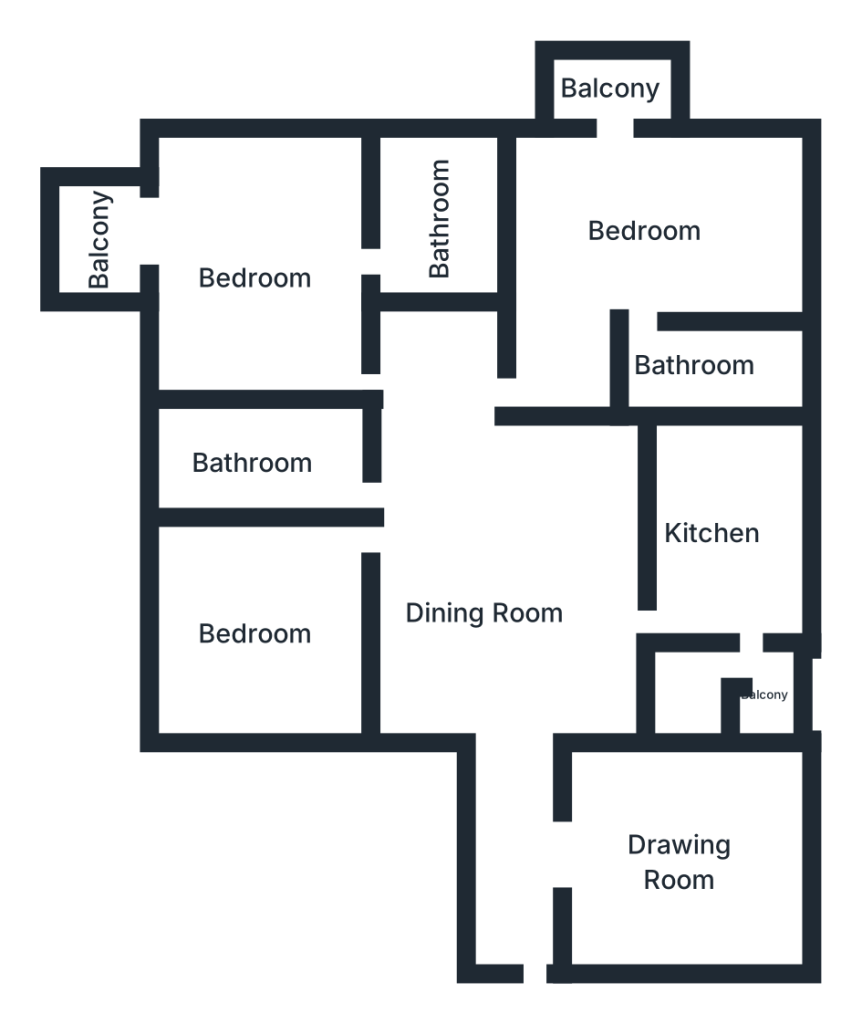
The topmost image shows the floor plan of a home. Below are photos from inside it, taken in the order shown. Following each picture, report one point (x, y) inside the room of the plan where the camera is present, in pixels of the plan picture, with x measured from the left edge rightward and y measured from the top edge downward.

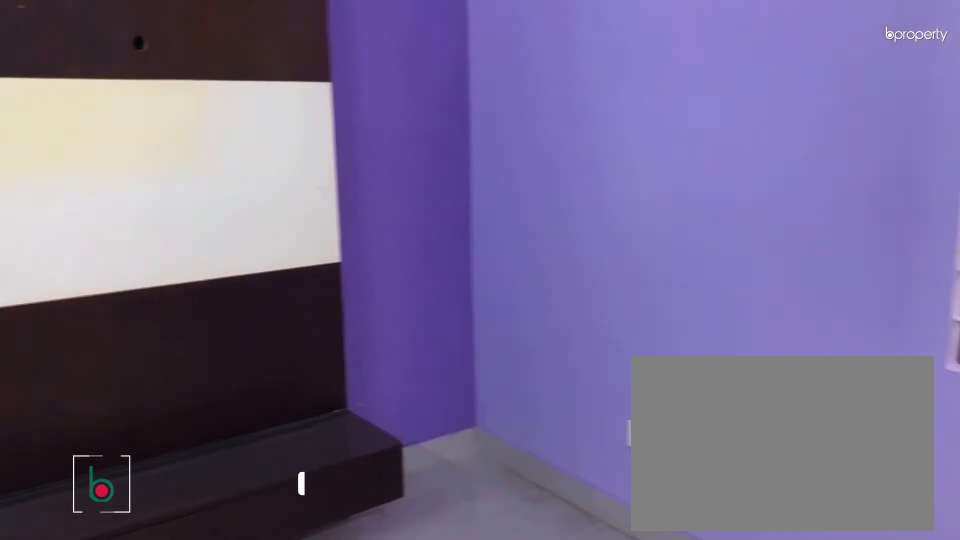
(682, 861)
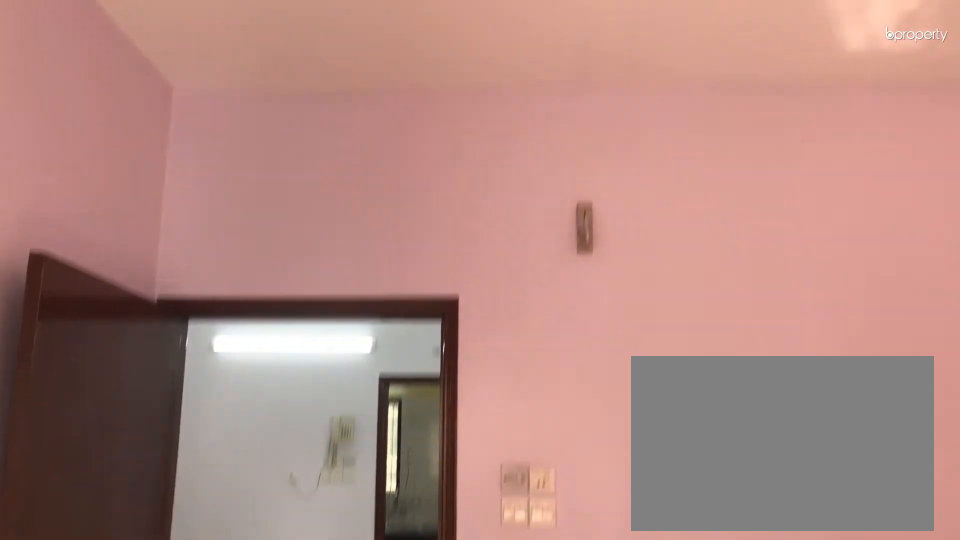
(250, 631)
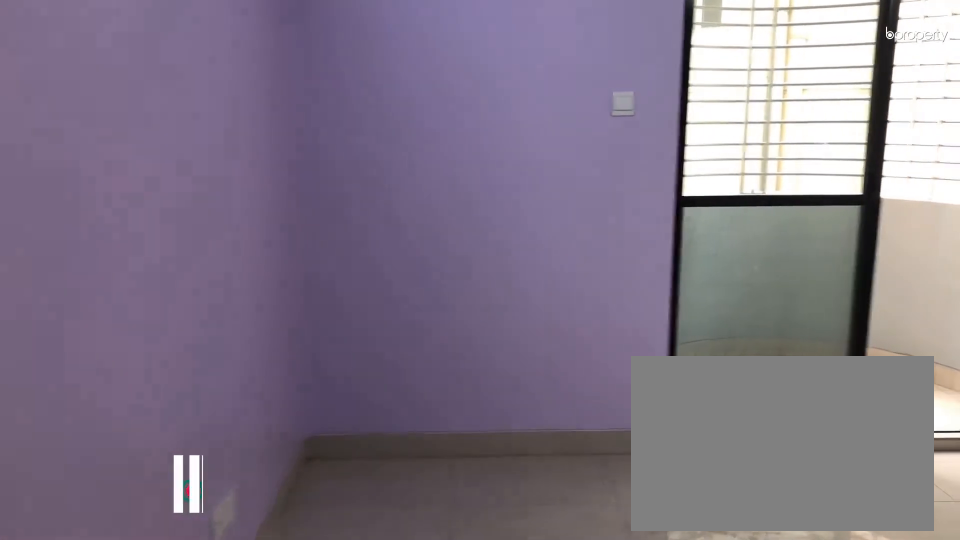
(254, 281)
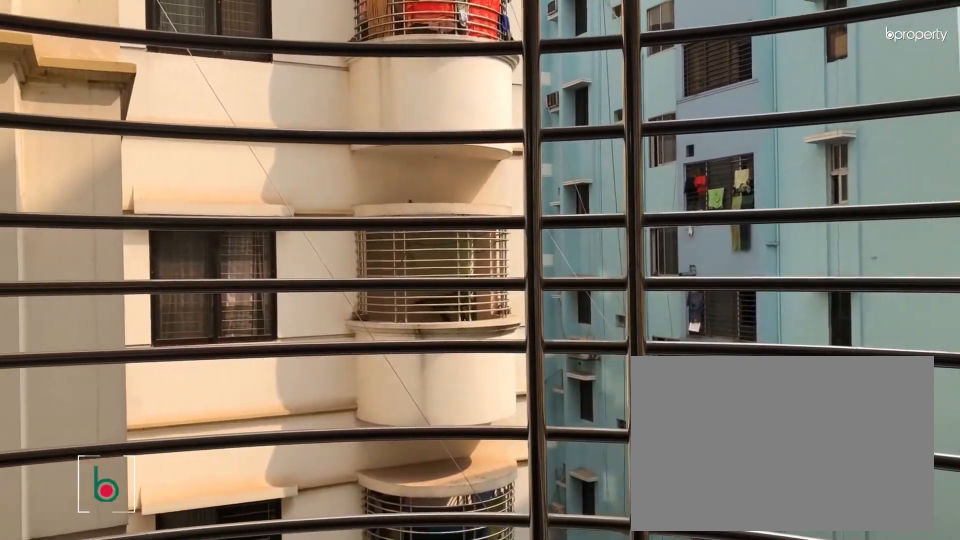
(101, 239)
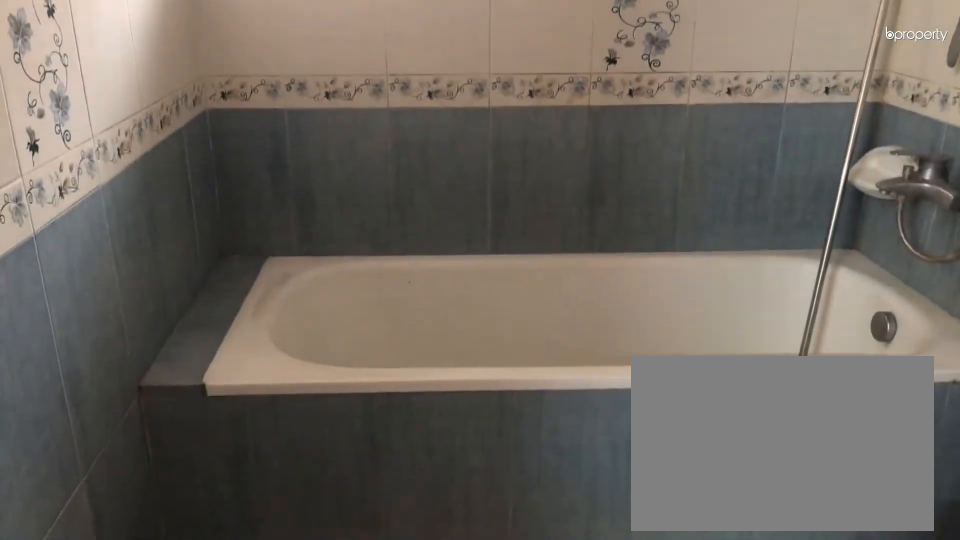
(433, 219)
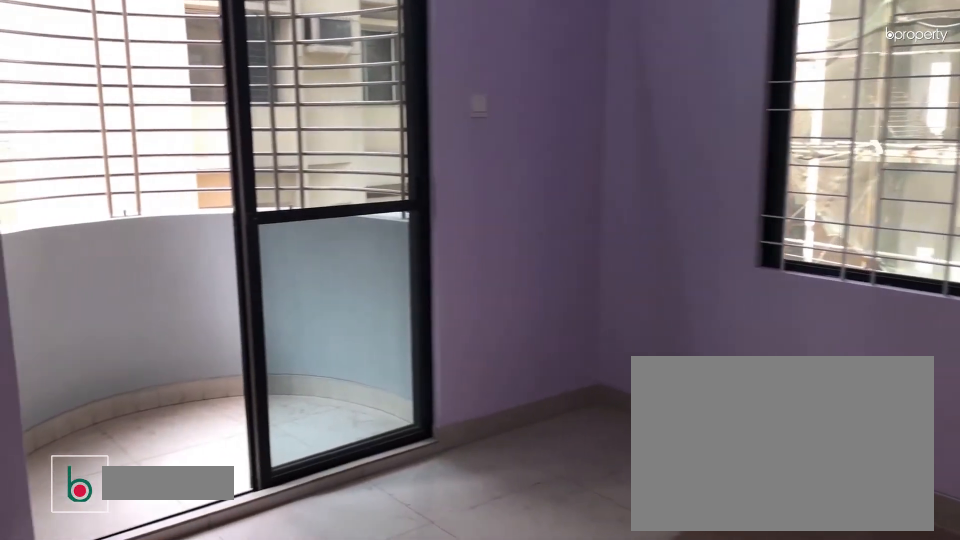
(651, 231)
